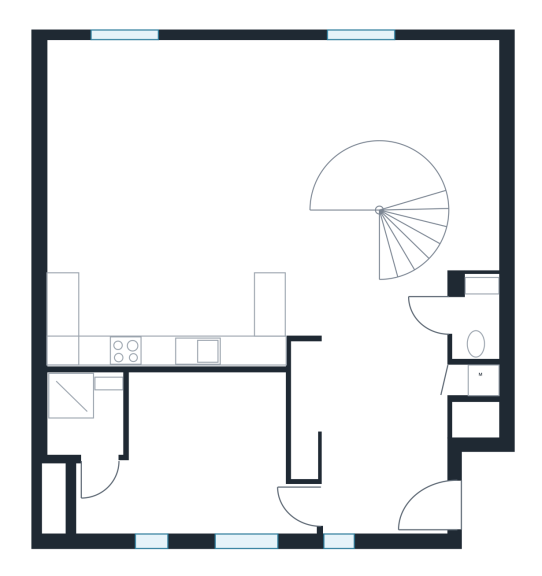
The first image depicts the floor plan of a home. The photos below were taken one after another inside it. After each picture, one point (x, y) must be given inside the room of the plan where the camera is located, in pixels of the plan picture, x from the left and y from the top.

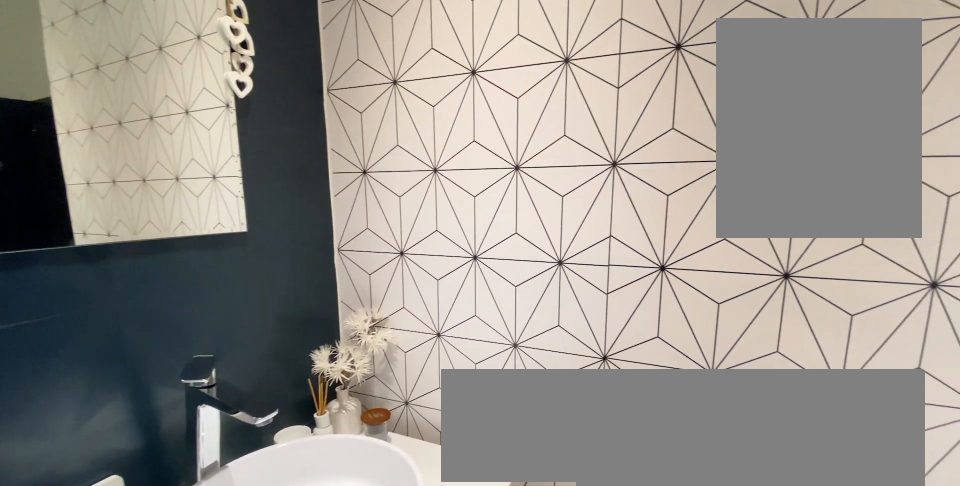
(92, 444)
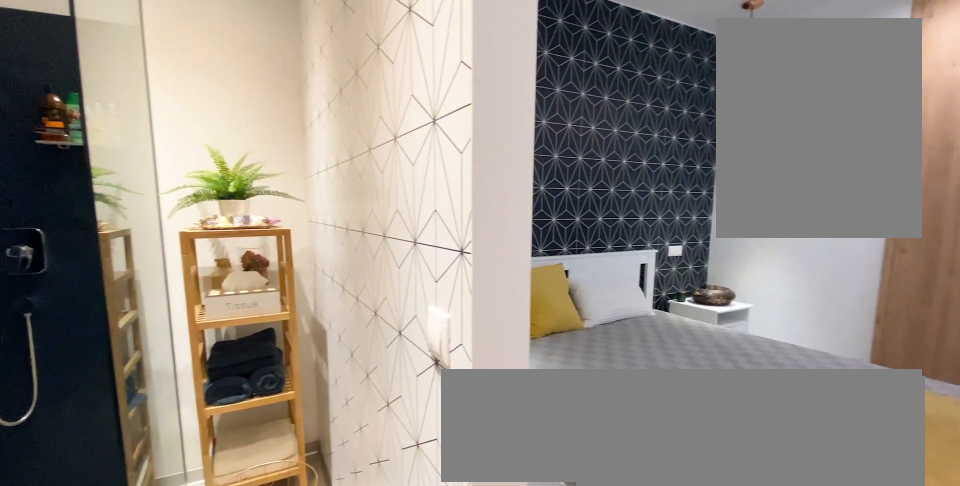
(92, 444)
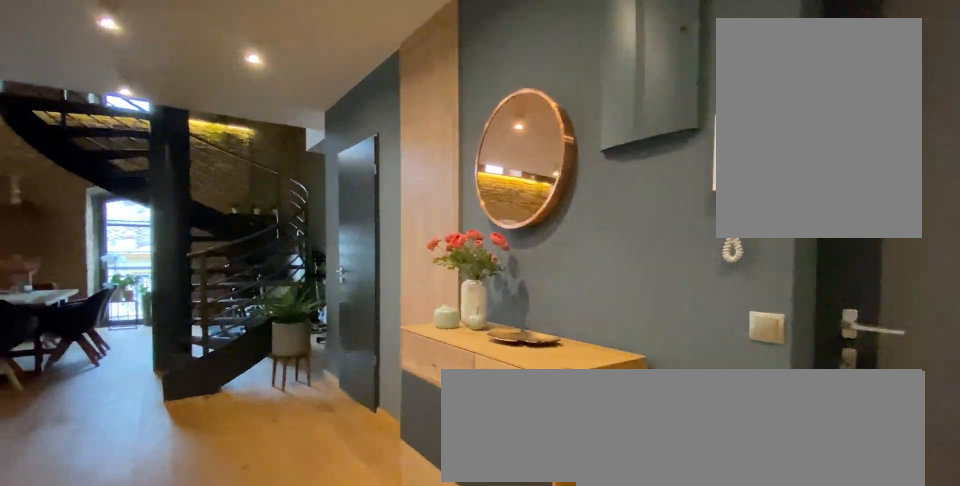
(388, 444)
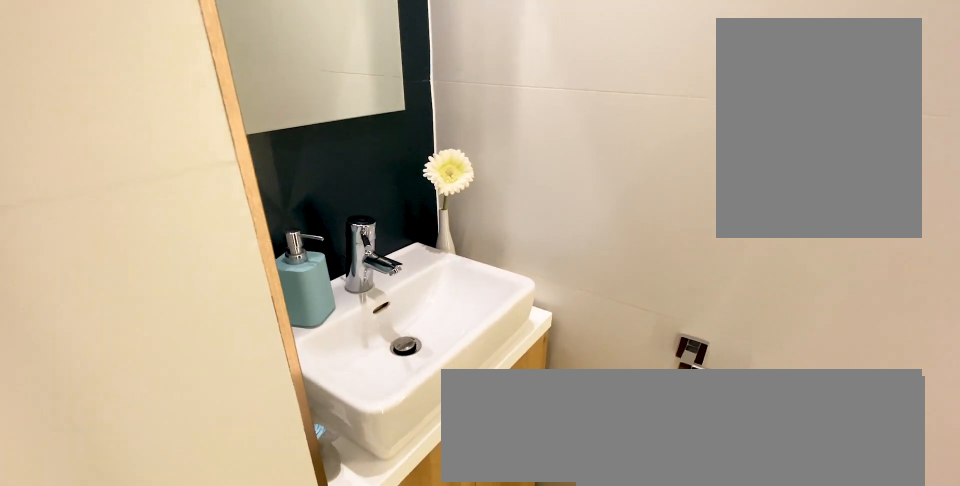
(475, 323)
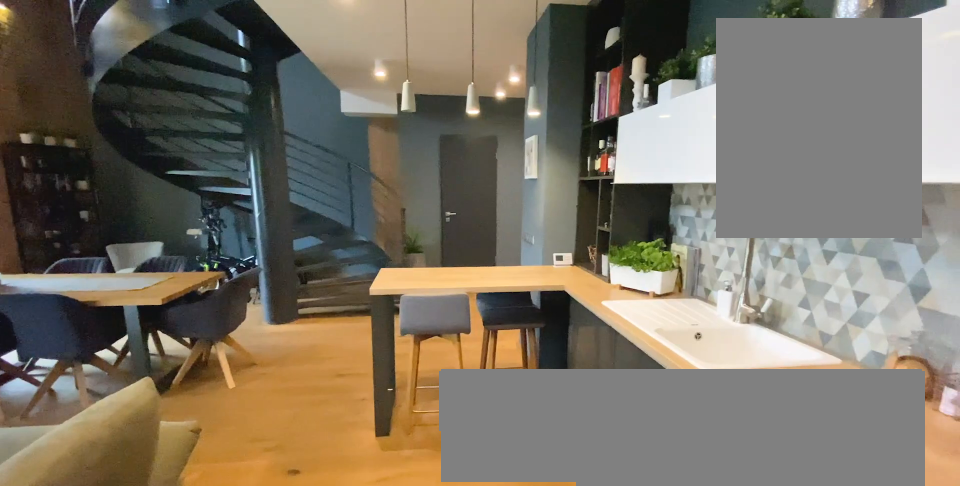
(200, 201)
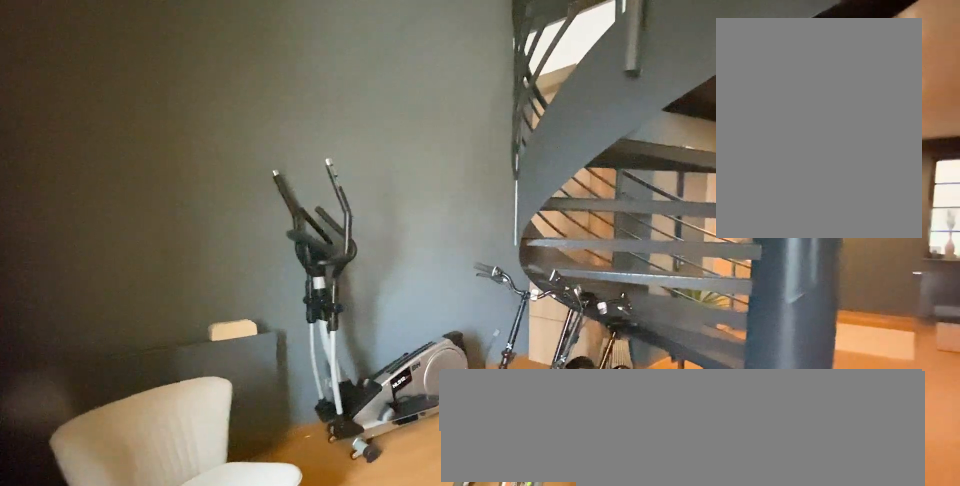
(200, 200)
